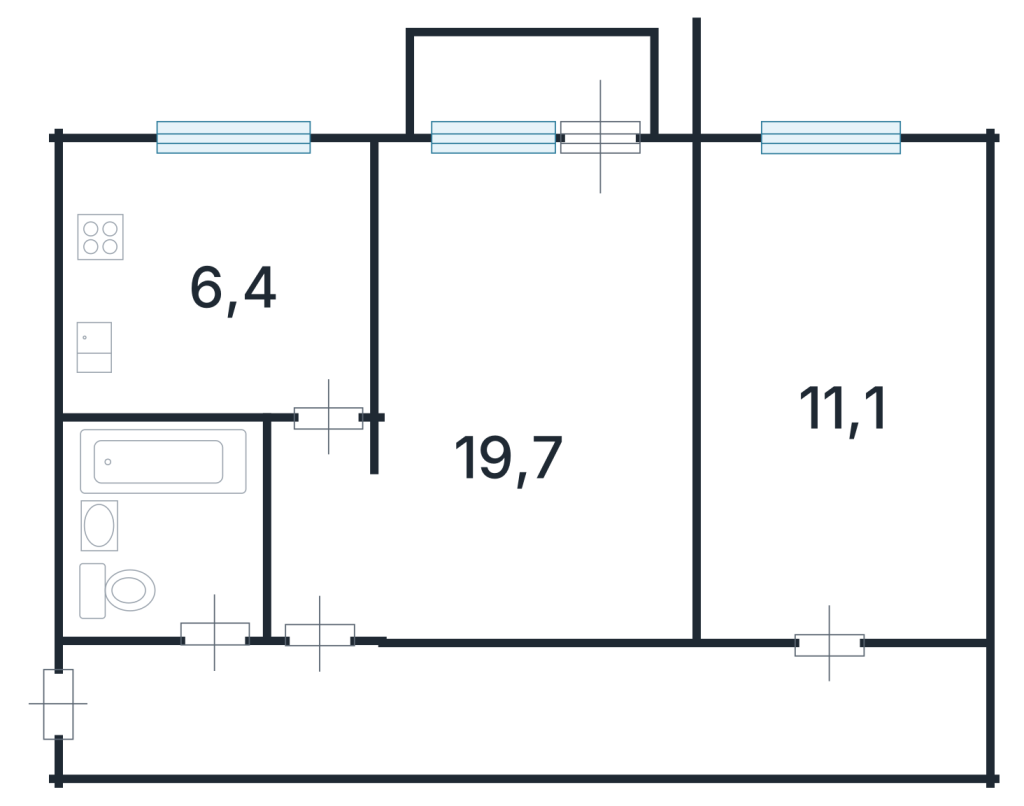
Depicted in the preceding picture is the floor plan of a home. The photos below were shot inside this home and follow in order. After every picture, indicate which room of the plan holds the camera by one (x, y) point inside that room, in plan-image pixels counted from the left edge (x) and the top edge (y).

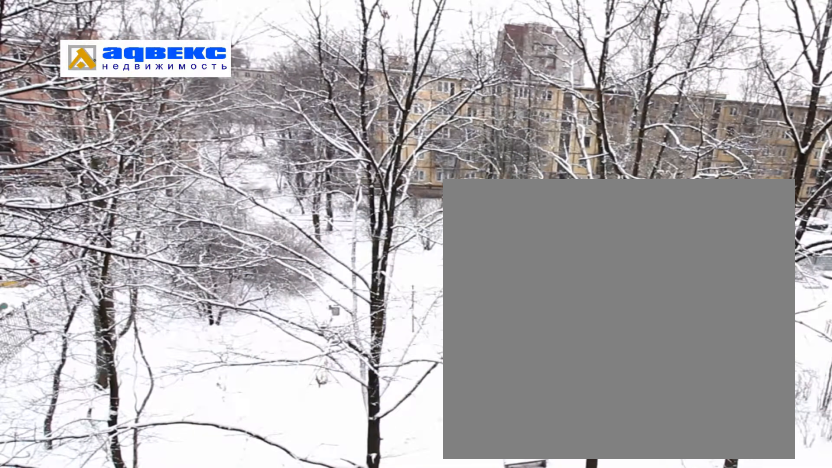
(158, 337)
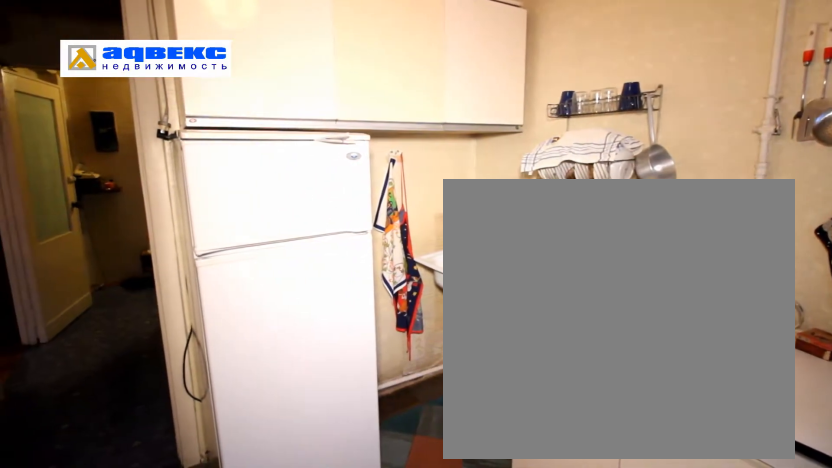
(158, 337)
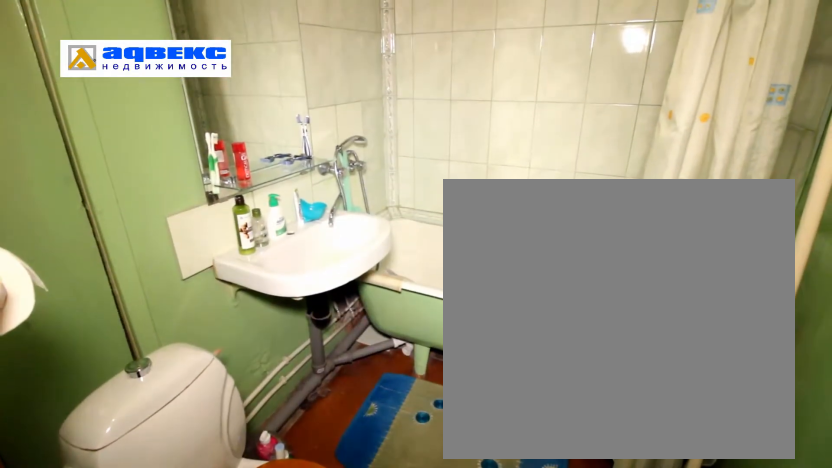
(176, 602)
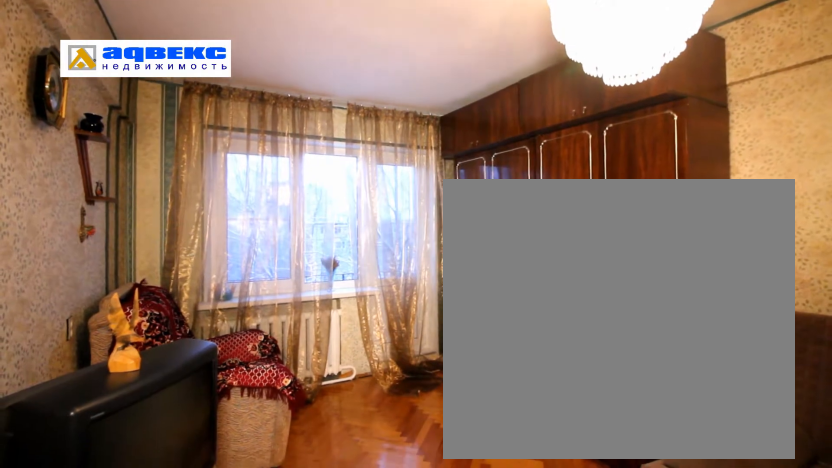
(637, 494)
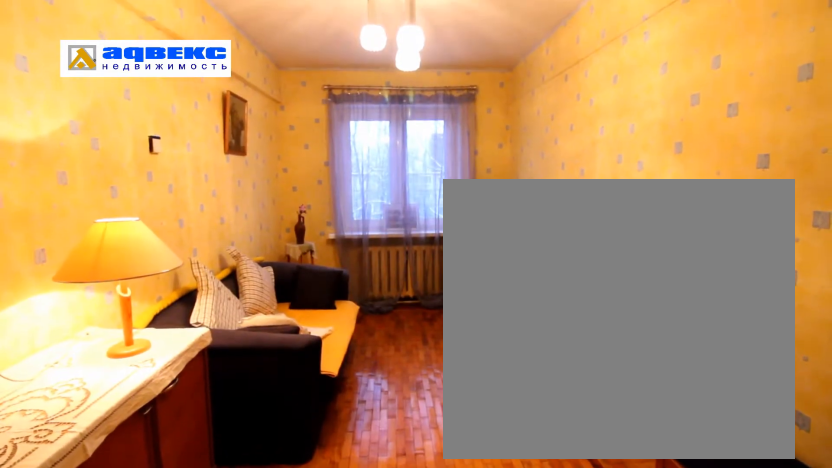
(926, 452)
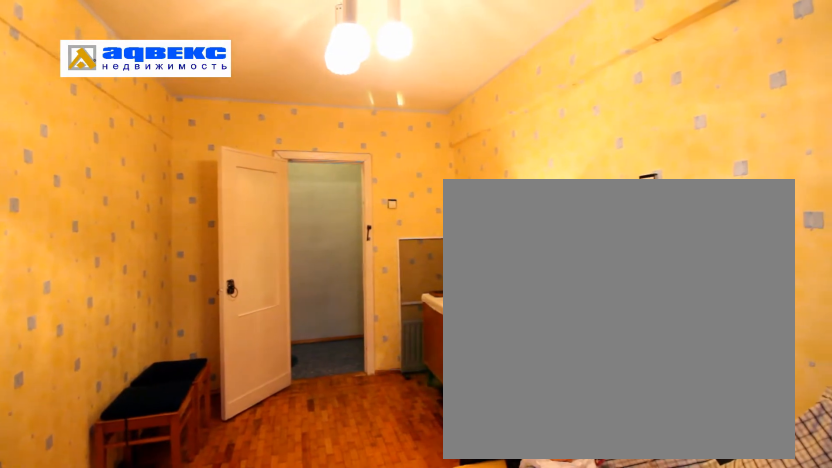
(926, 451)
